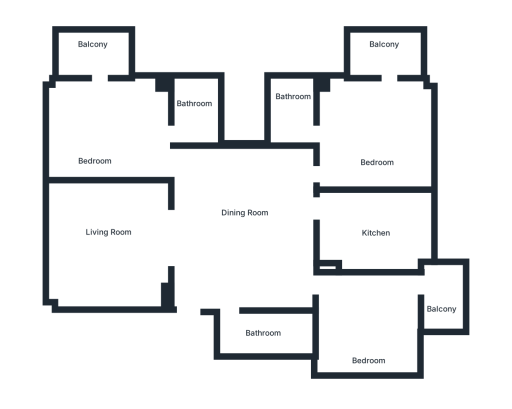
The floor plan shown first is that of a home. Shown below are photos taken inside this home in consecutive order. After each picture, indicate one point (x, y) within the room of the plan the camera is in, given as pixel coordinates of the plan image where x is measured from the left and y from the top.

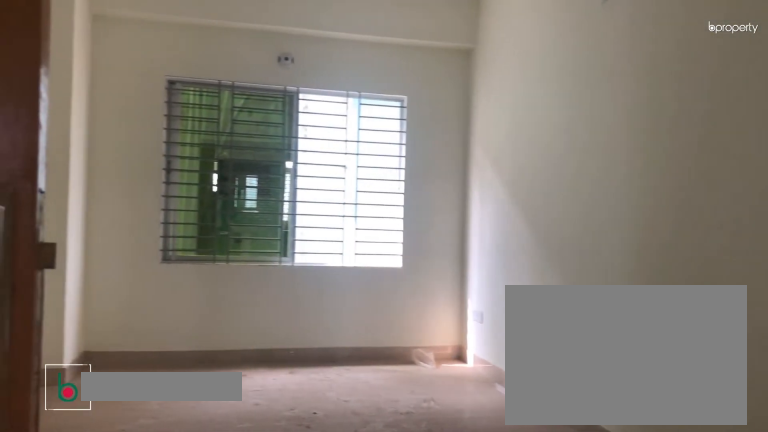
(110, 246)
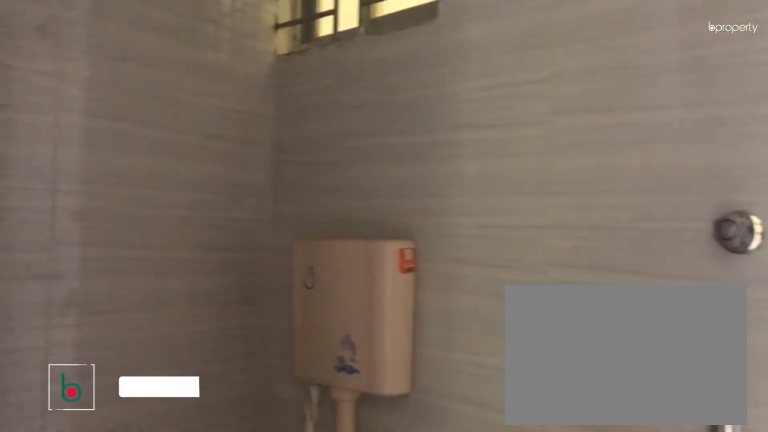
(259, 332)
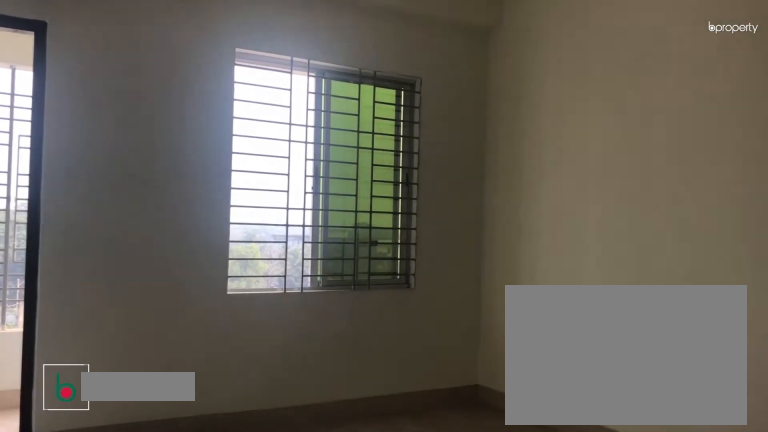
(369, 335)
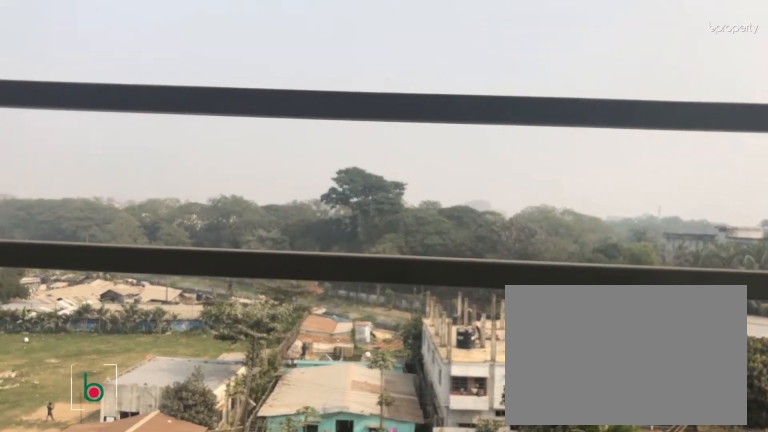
(441, 307)
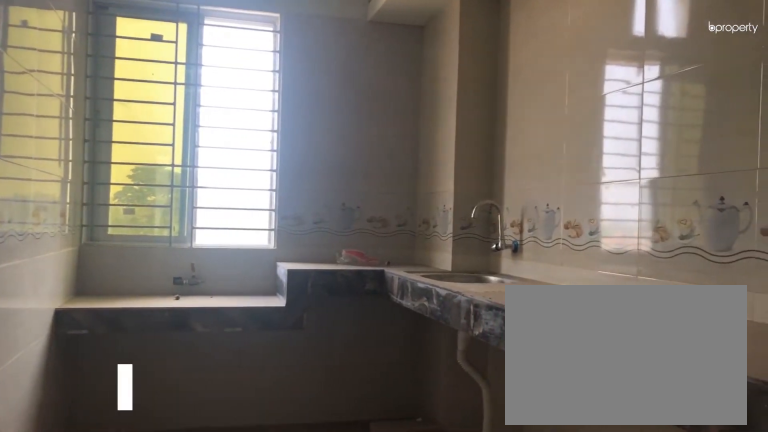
(379, 234)
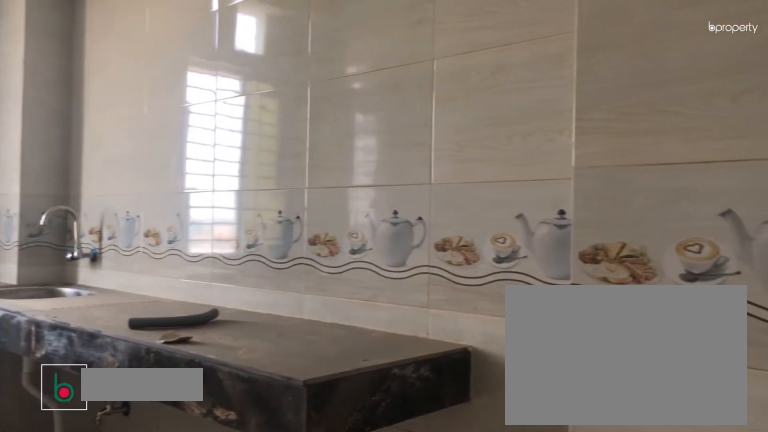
(379, 234)
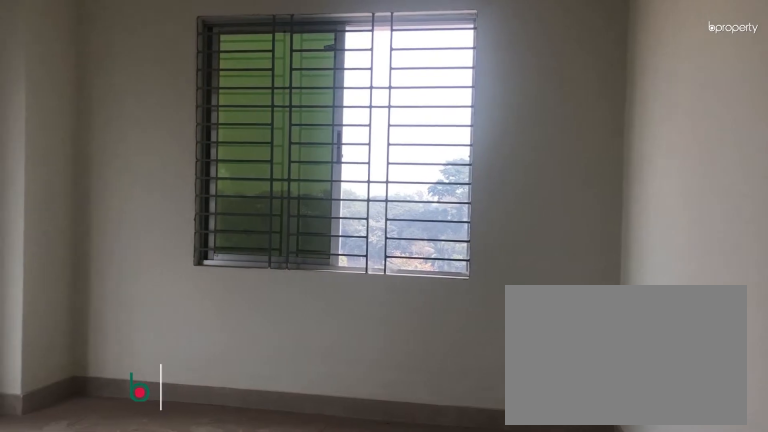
(377, 140)
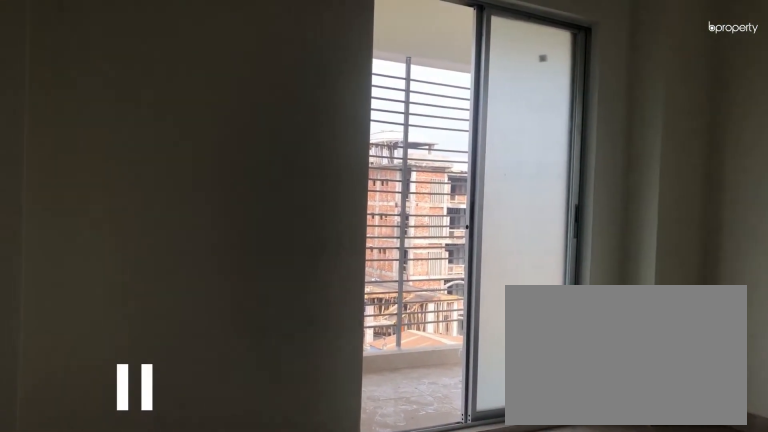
(377, 140)
